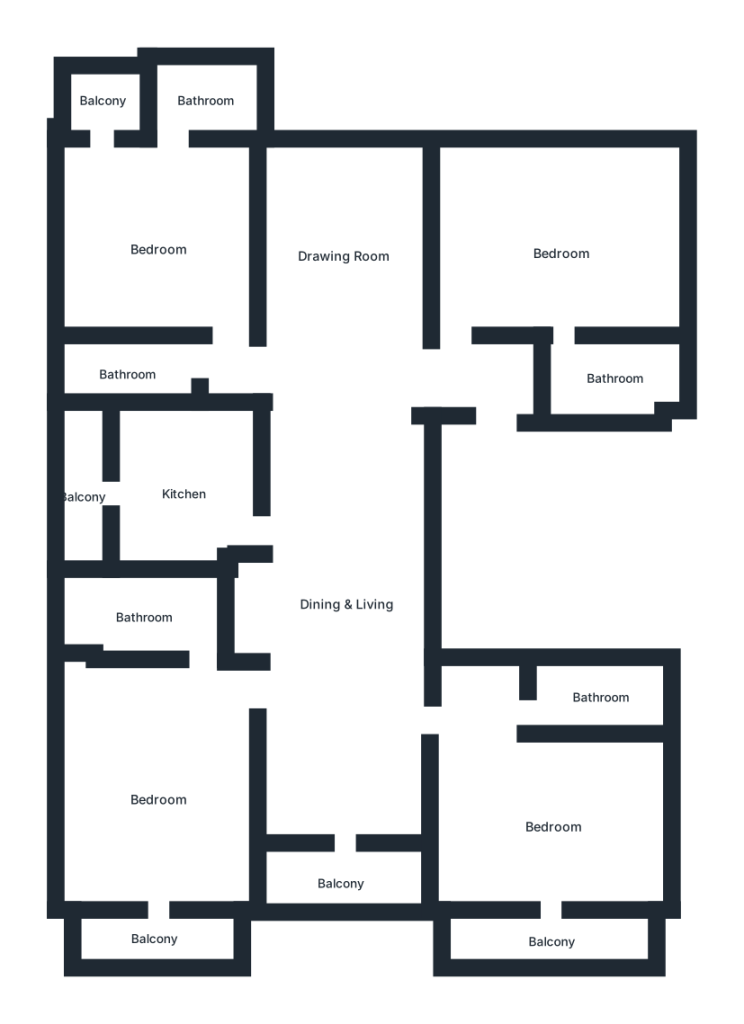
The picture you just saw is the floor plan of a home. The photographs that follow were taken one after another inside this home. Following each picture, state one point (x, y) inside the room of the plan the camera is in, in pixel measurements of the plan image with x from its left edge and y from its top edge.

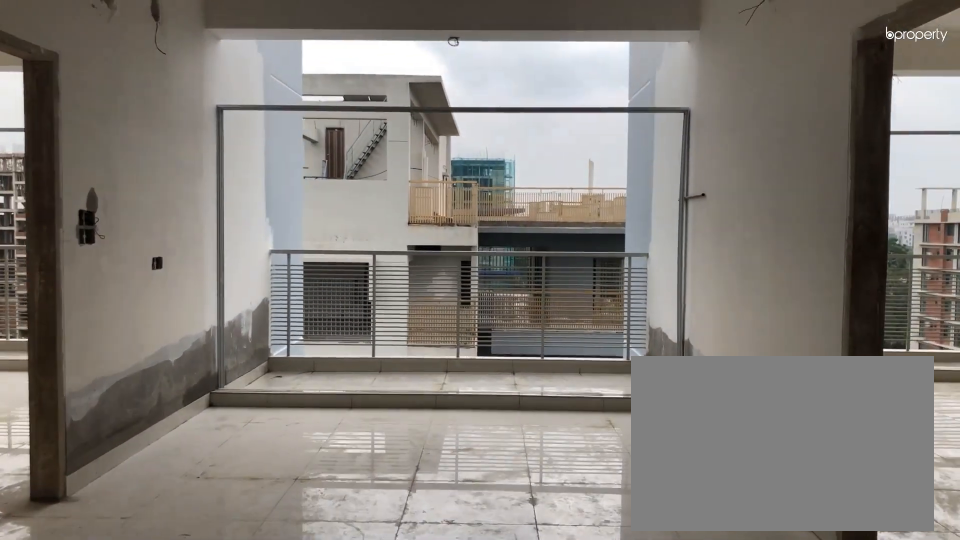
(345, 606)
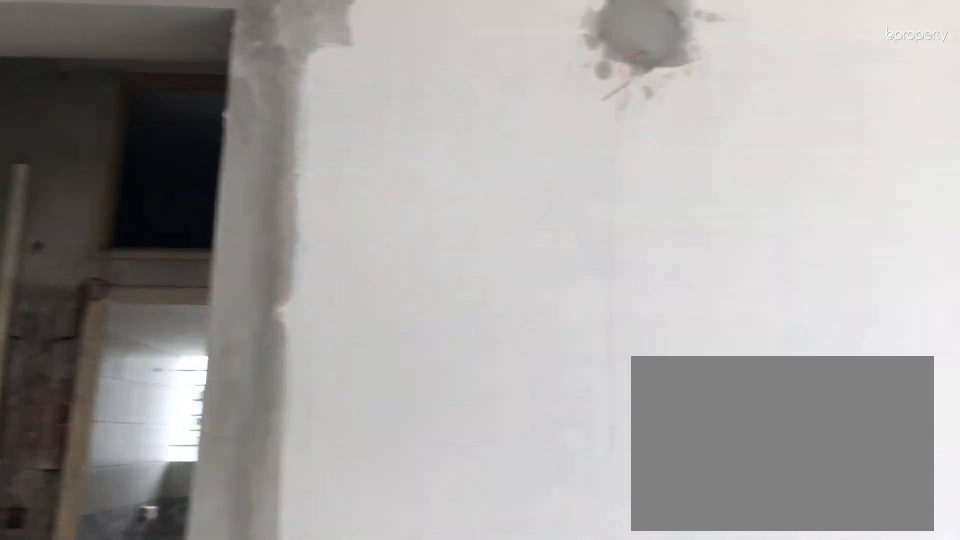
(344, 257)
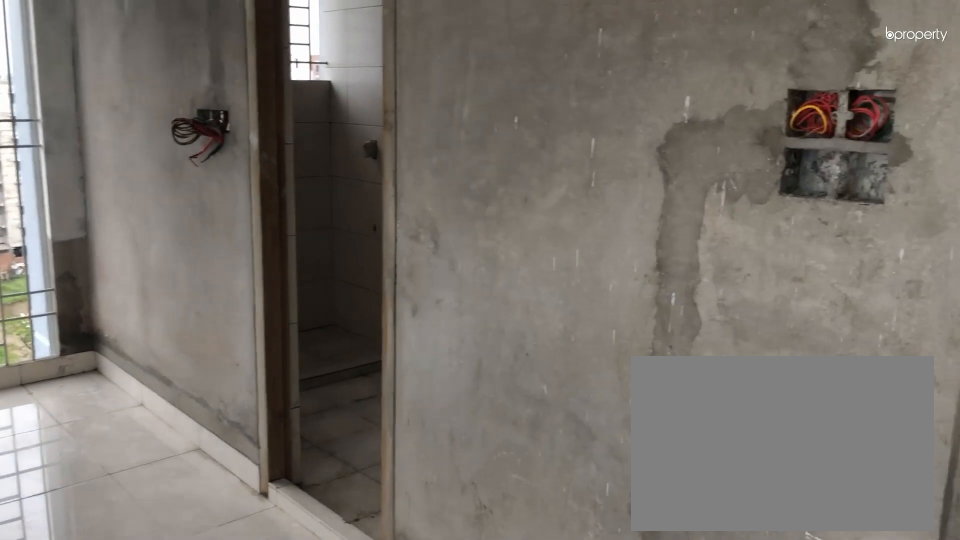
(562, 251)
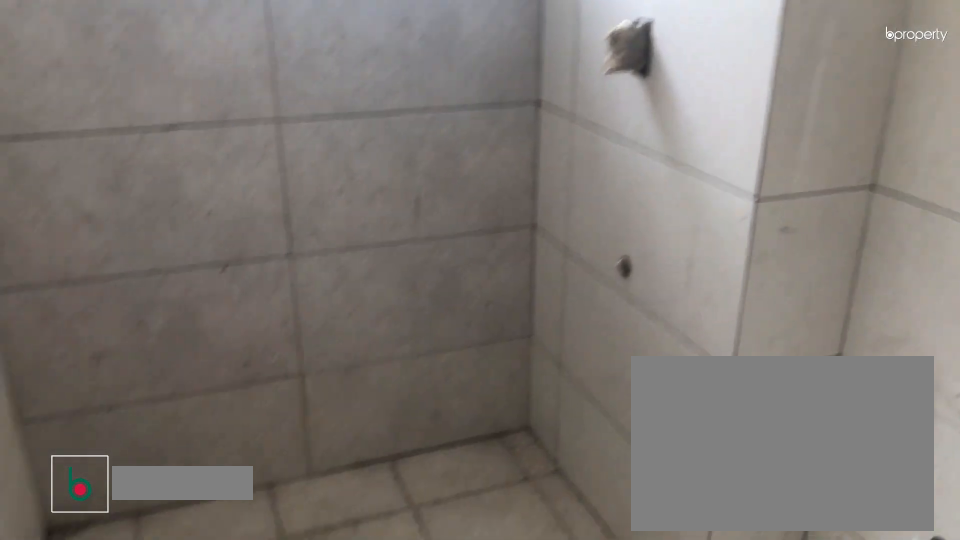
(617, 379)
